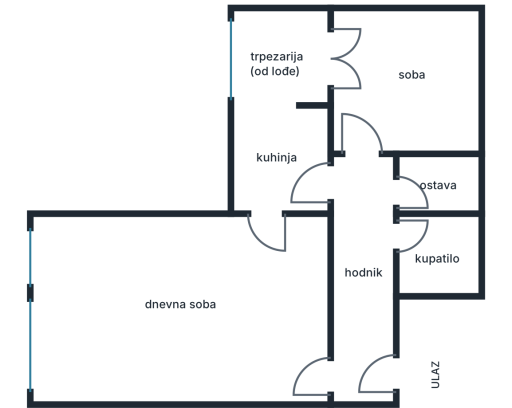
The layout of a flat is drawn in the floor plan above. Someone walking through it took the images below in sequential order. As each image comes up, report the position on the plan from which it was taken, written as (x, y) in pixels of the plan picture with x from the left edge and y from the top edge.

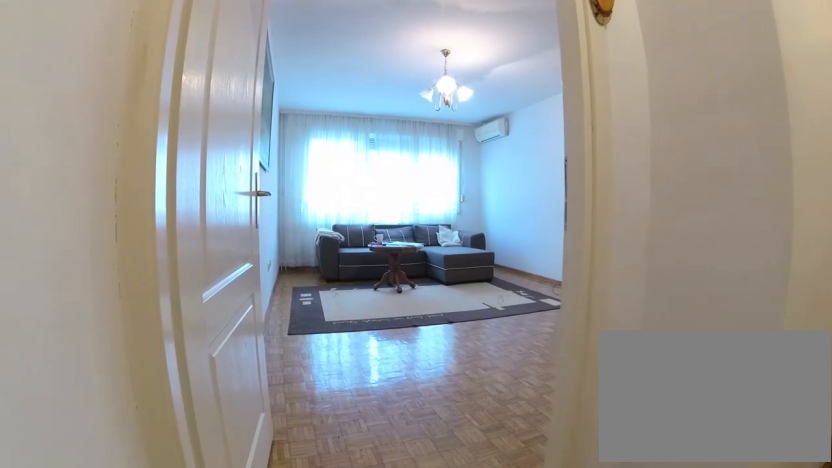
(382, 373)
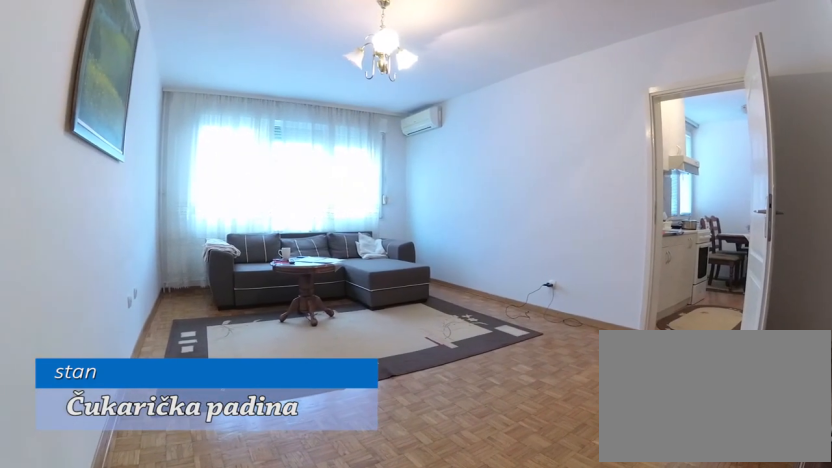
(319, 381)
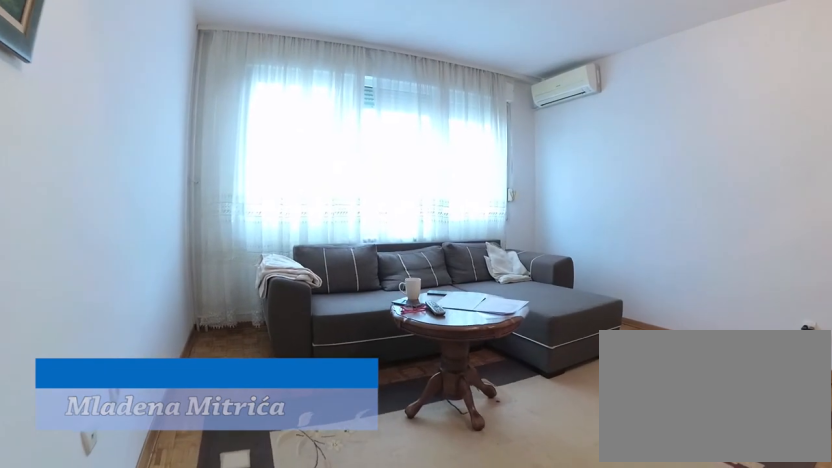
(191, 374)
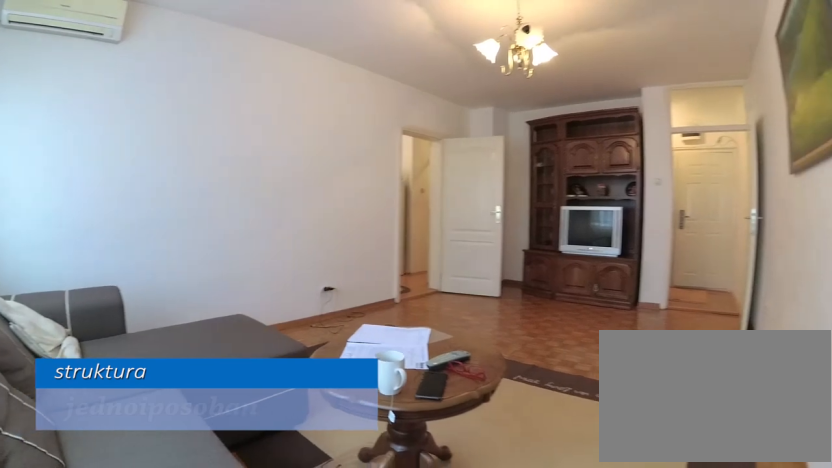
(57, 381)
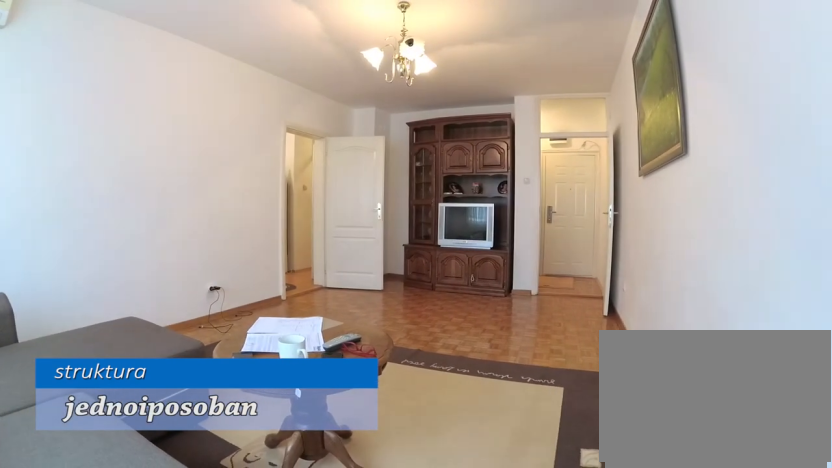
(49, 377)
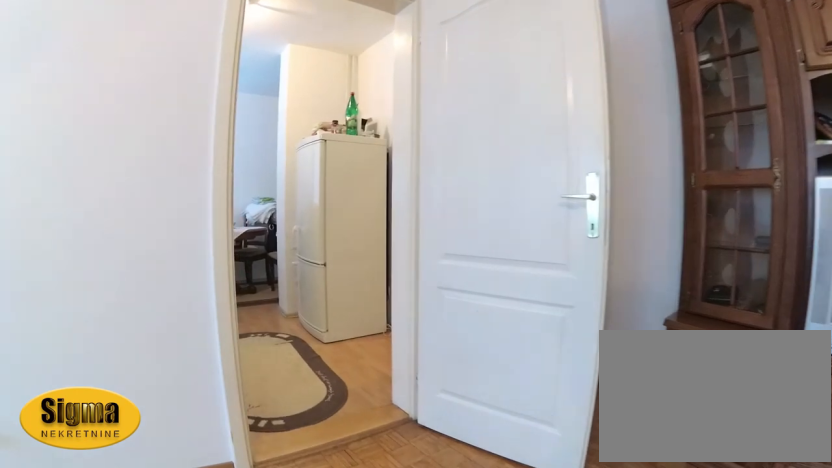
(236, 299)
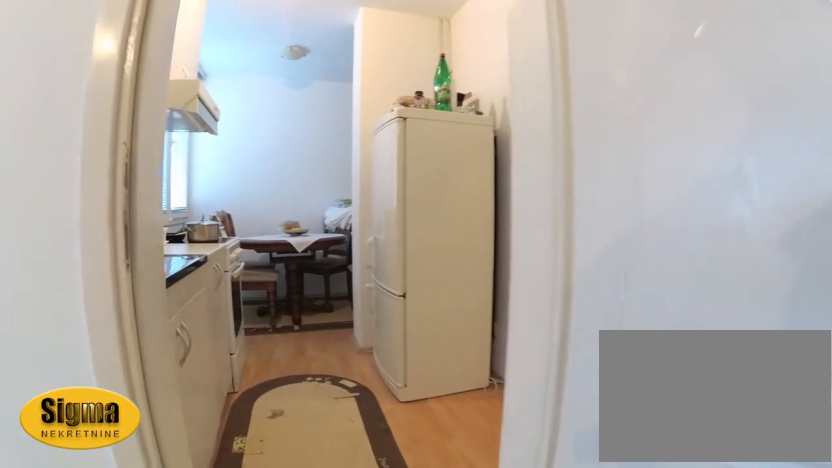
(262, 267)
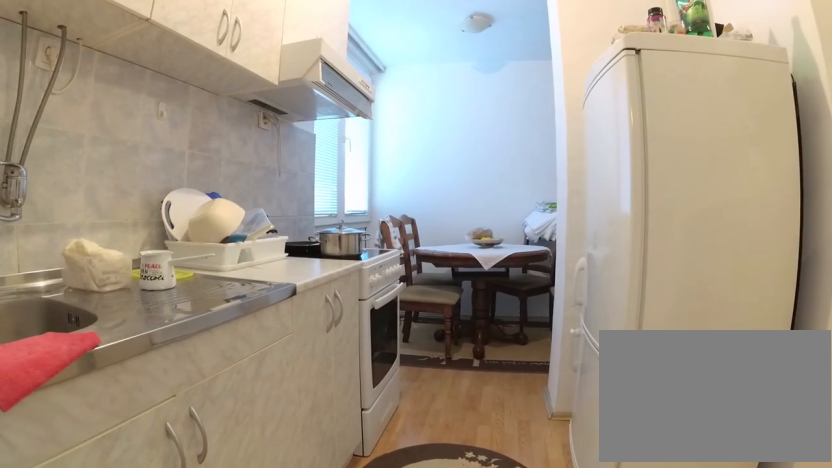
(272, 236)
